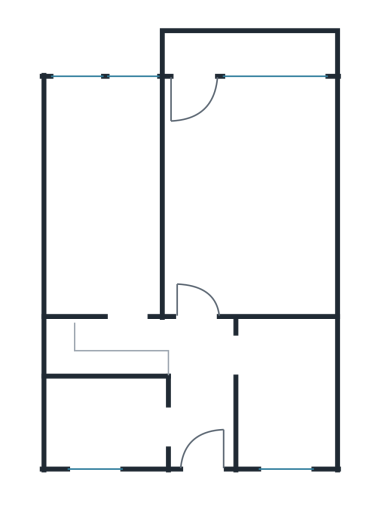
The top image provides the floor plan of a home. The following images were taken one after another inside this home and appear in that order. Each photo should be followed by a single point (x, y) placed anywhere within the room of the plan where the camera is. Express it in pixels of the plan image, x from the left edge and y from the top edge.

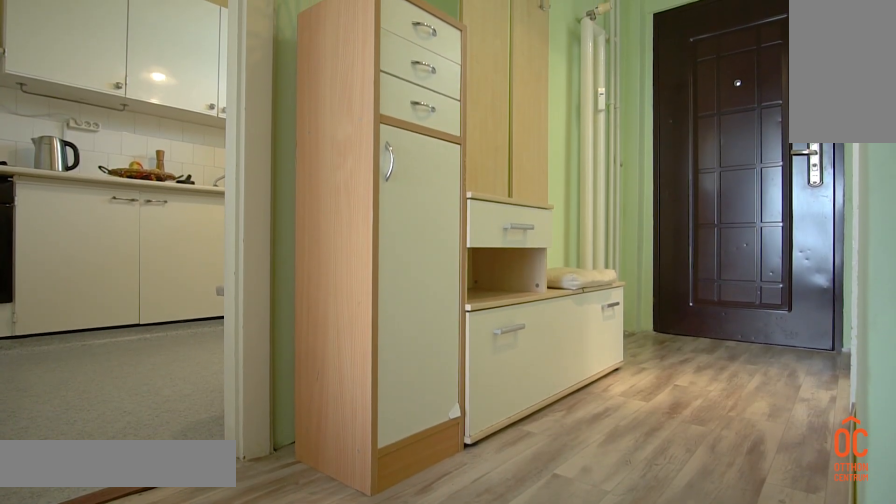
(200, 389)
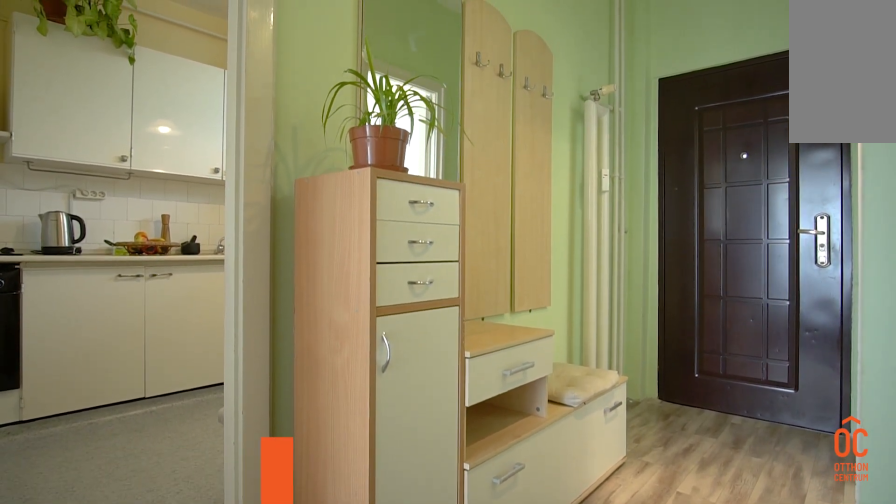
(199, 389)
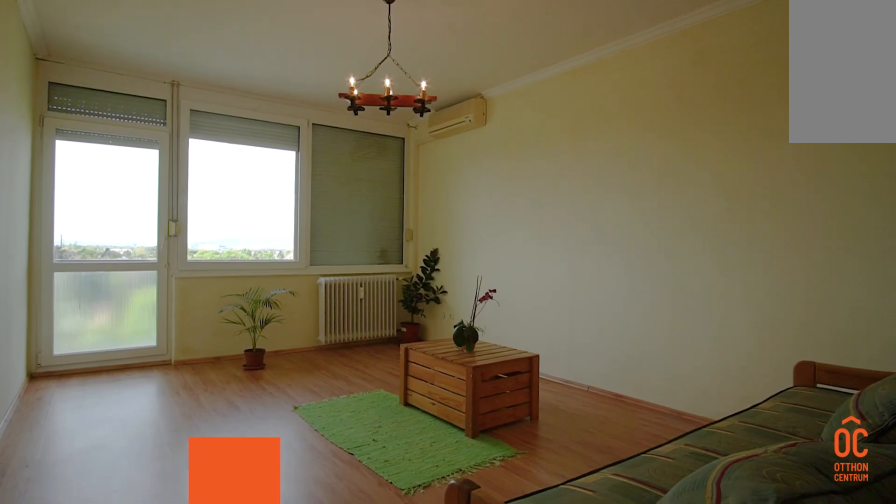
(256, 202)
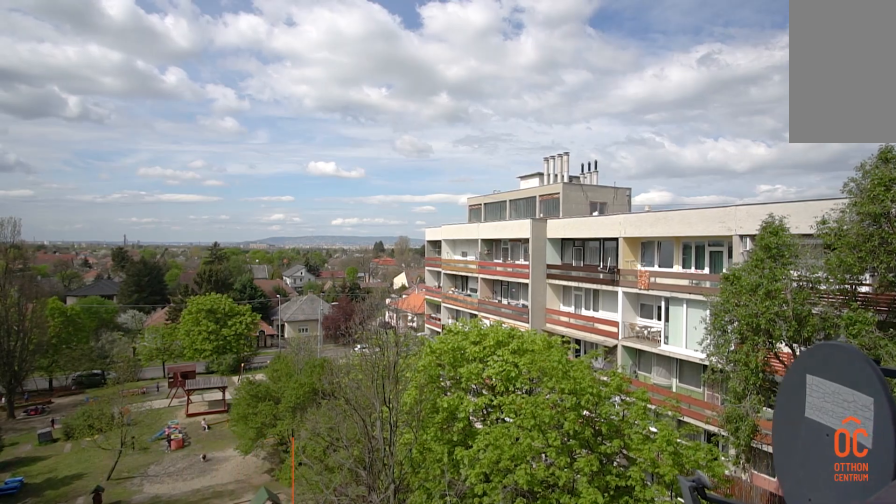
(257, 55)
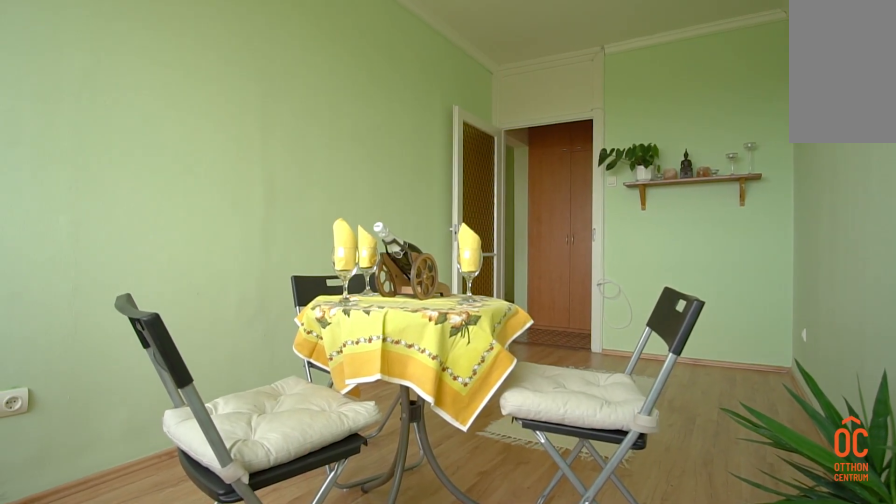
(109, 193)
